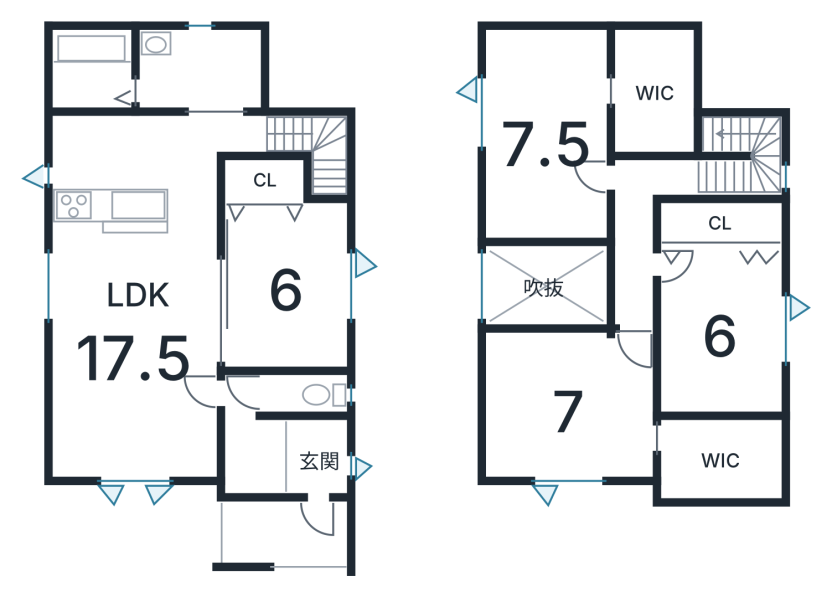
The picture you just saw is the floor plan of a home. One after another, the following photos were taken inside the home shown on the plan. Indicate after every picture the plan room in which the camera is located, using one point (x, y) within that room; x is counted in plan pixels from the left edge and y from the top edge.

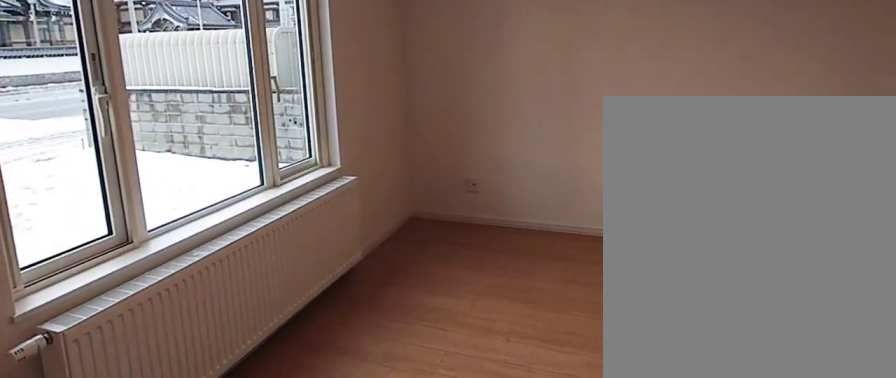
(145, 355)
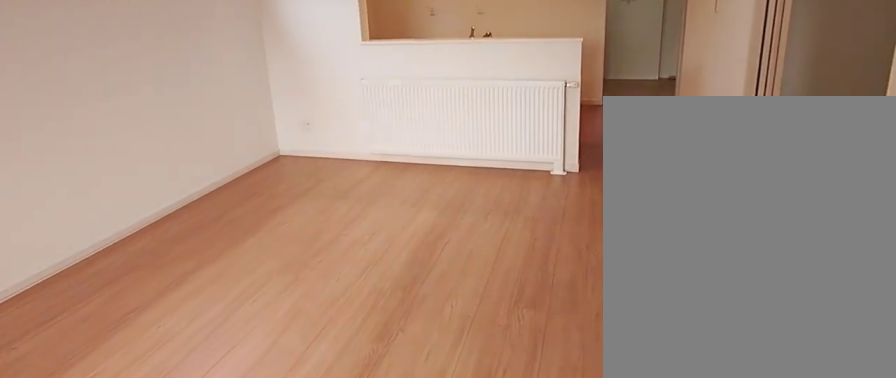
(145, 355)
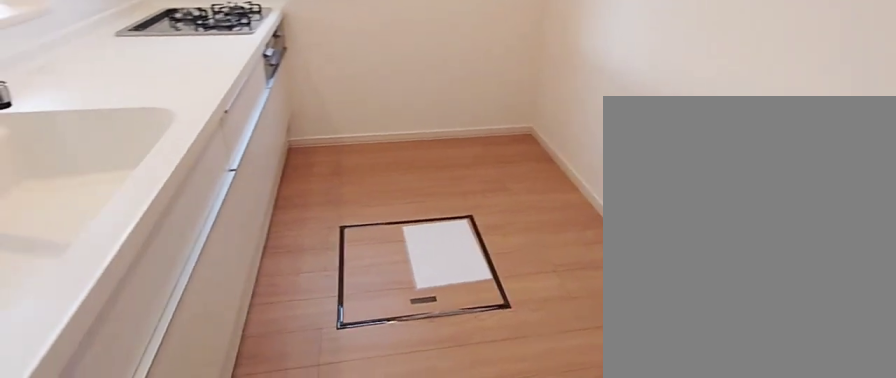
(145, 169)
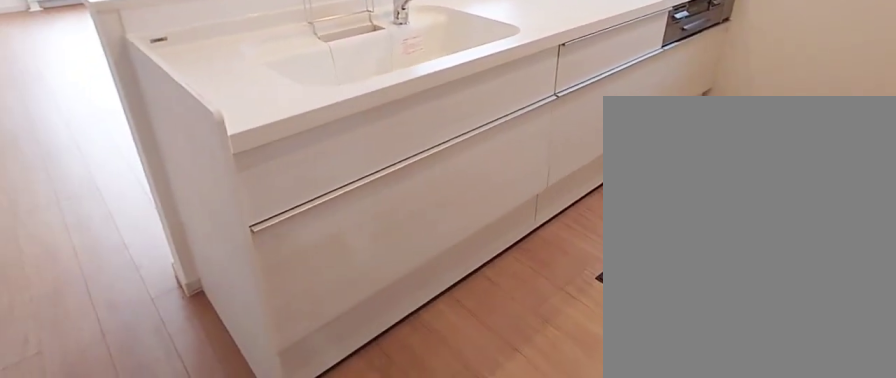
(145, 169)
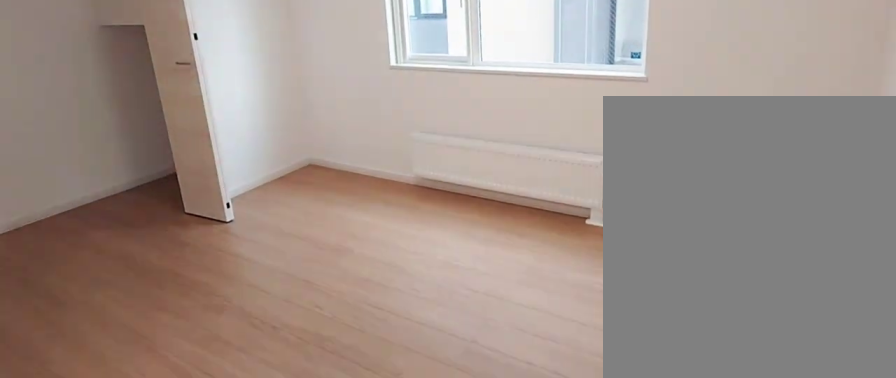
(286, 284)
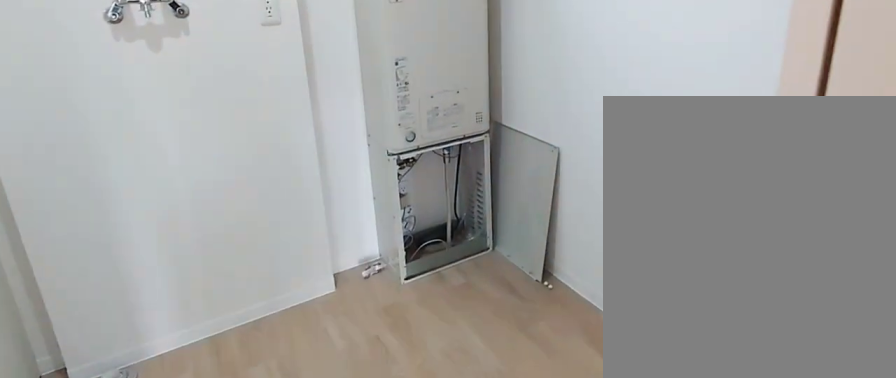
(203, 85)
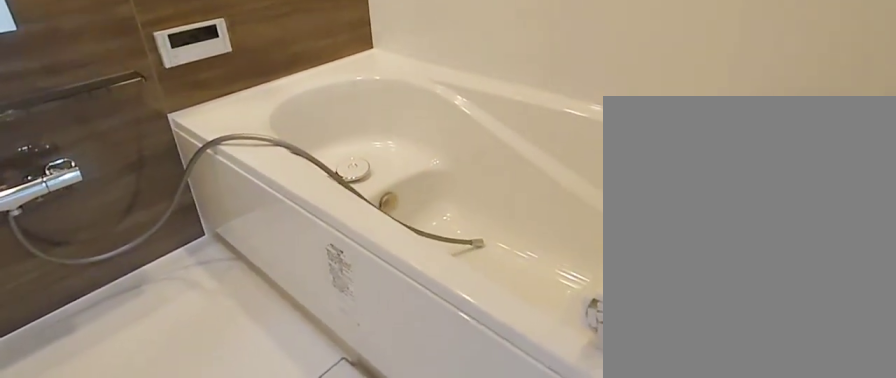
(95, 71)
